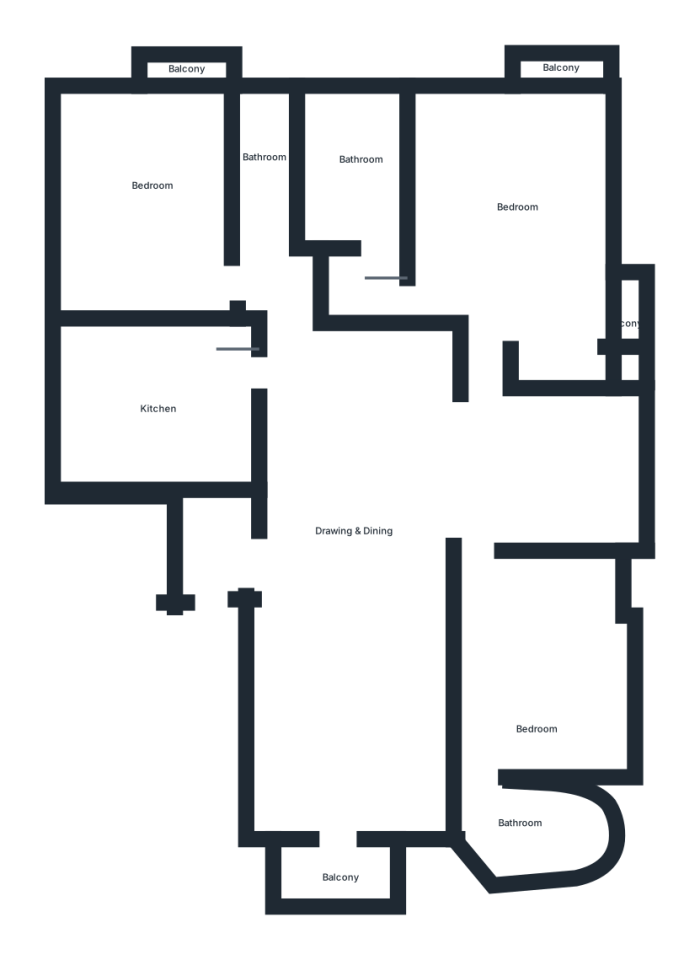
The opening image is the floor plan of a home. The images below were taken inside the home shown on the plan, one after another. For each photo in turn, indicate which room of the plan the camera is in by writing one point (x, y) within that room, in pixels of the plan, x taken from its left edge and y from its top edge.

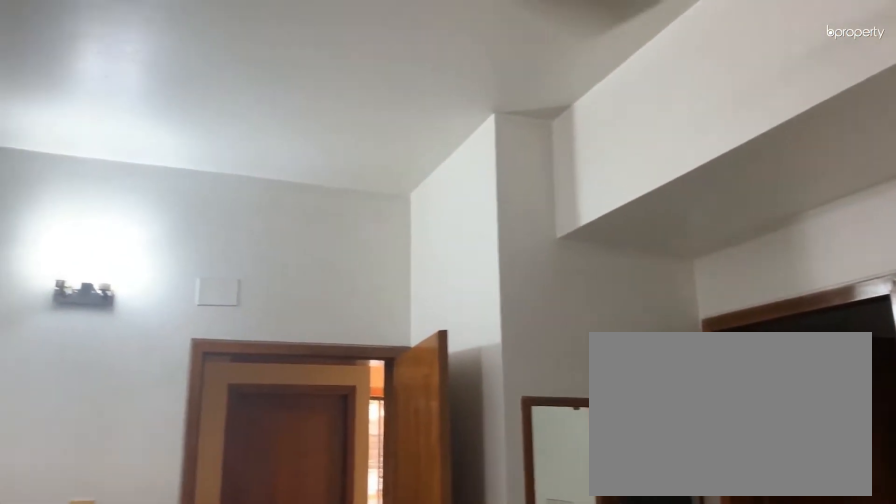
(518, 209)
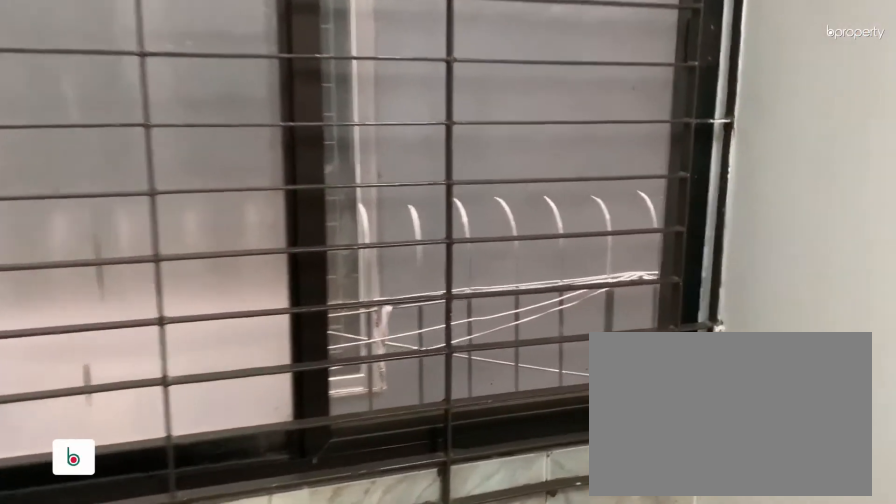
(635, 323)
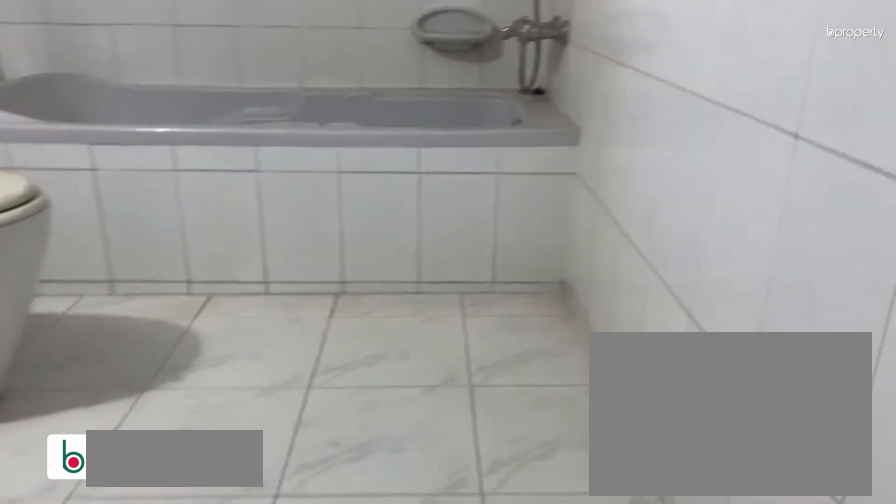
(357, 169)
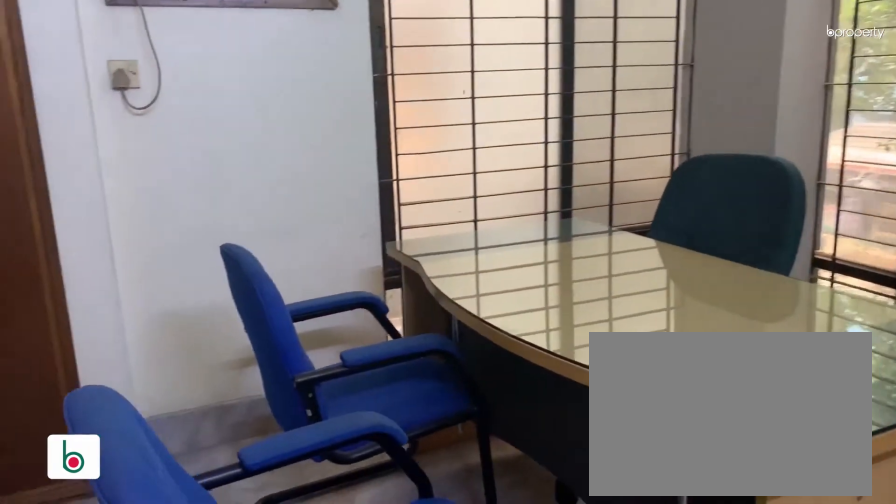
(538, 682)
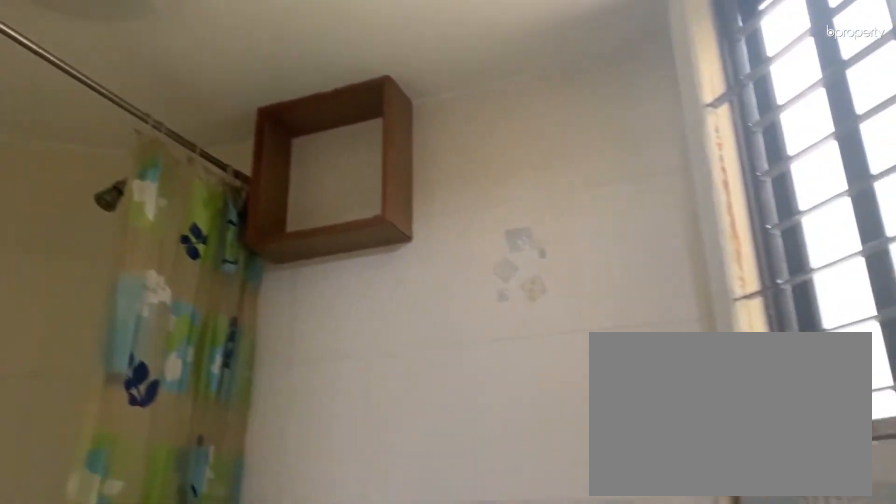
(538, 832)
